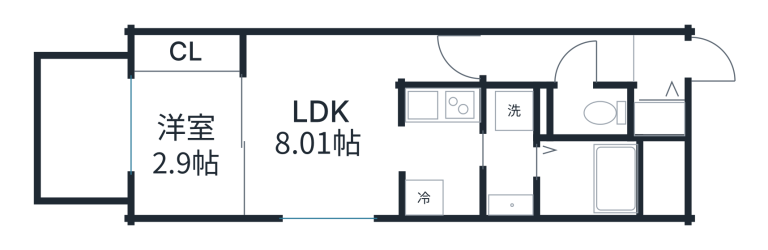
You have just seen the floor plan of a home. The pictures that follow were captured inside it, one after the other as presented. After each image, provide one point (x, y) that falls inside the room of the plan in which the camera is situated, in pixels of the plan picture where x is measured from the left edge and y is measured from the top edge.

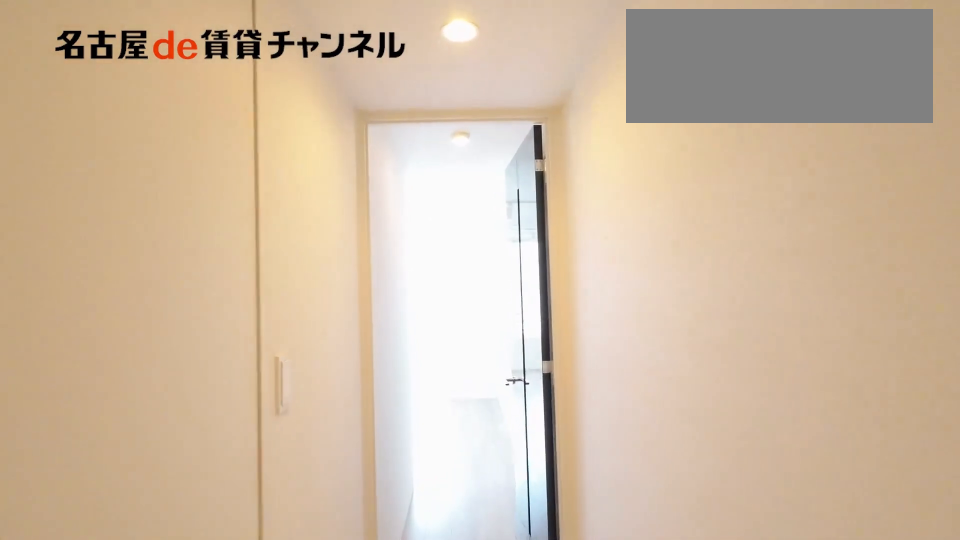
(659, 66)
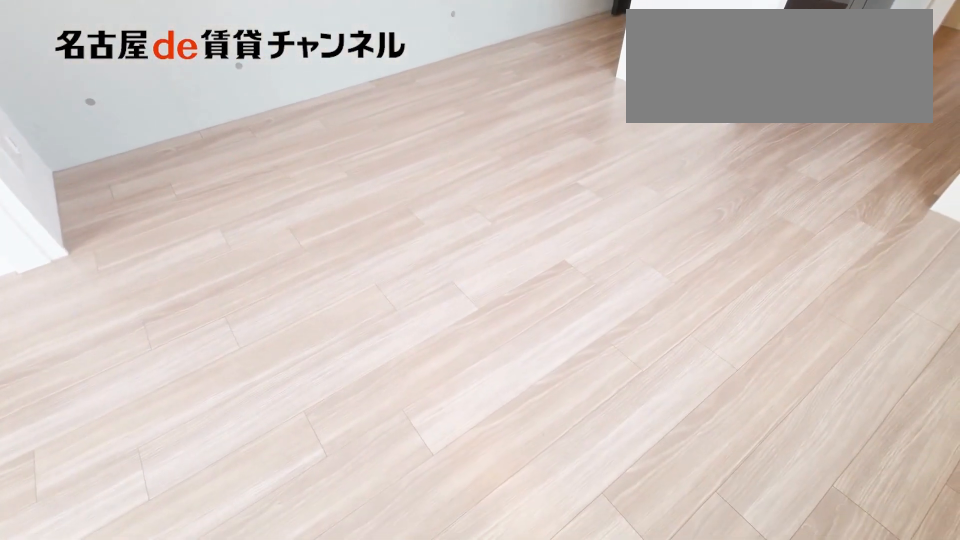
(334, 115)
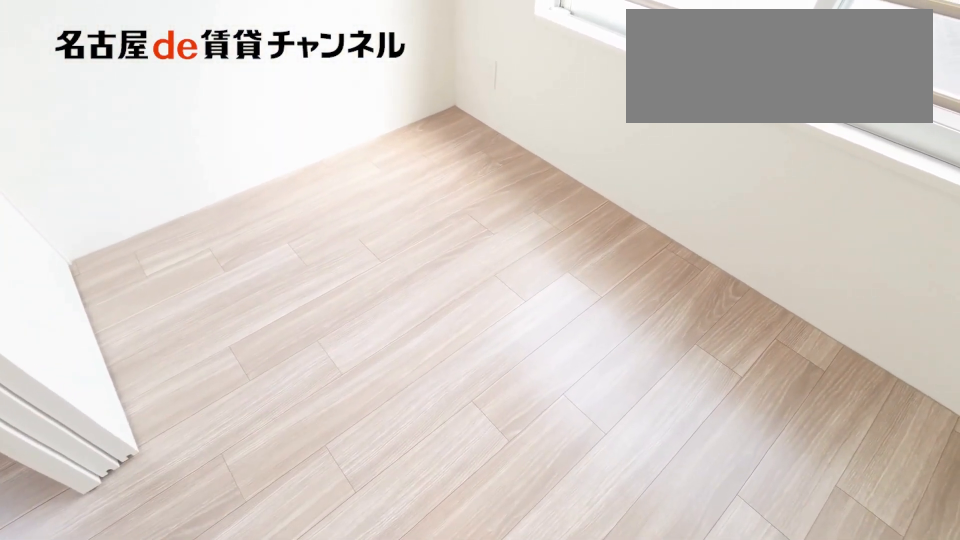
(185, 145)
